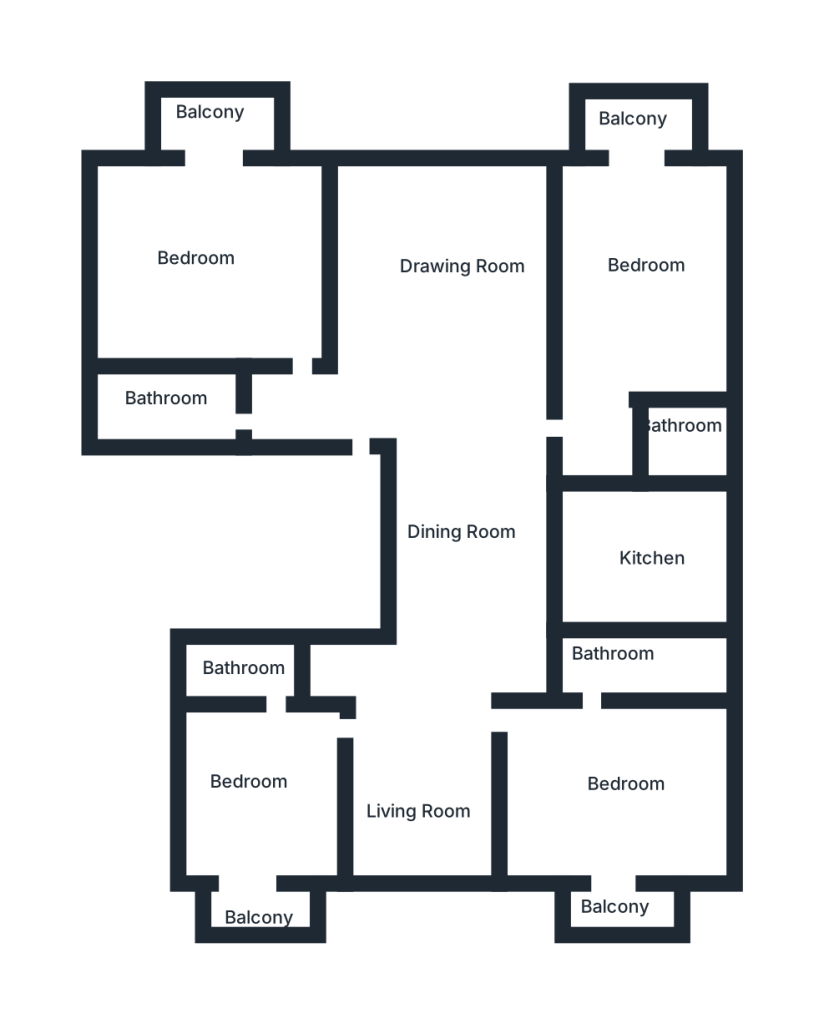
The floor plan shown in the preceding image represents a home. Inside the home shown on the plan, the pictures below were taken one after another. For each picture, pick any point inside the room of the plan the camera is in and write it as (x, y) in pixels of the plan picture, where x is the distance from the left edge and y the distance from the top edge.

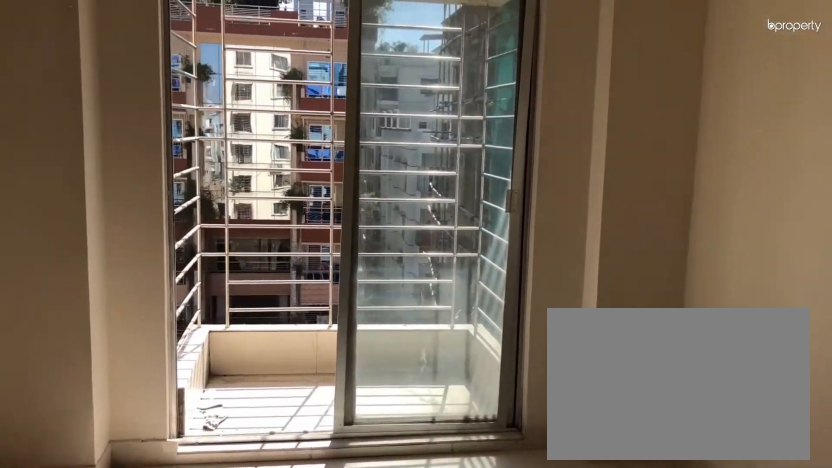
(628, 289)
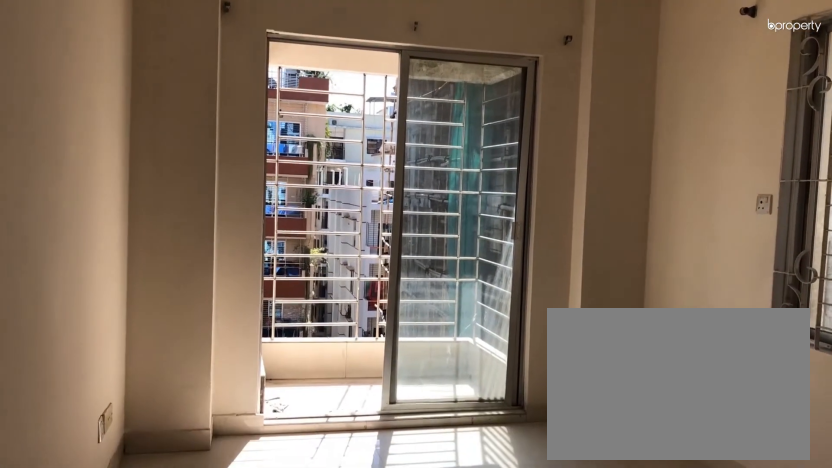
(628, 289)
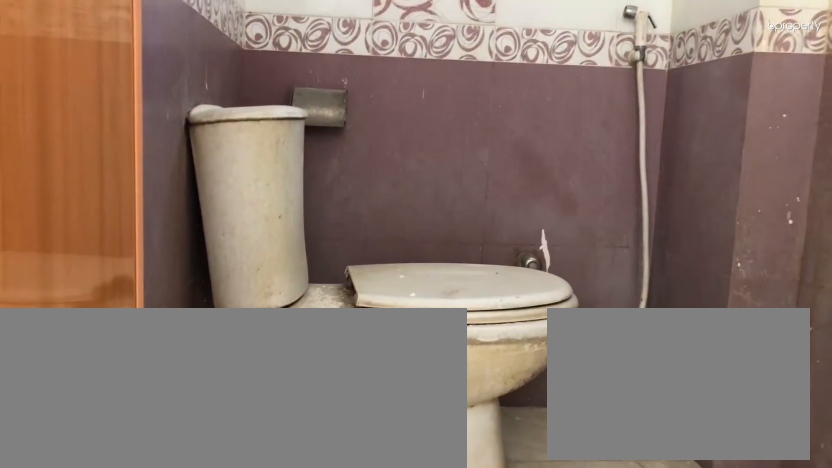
(677, 439)
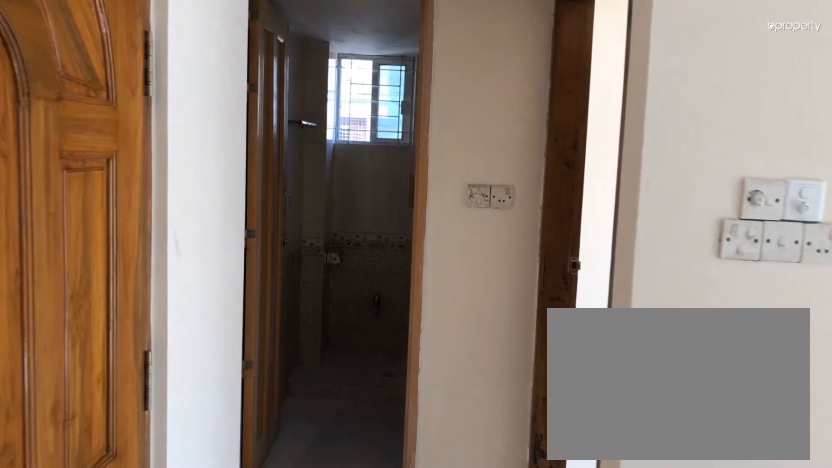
(341, 413)
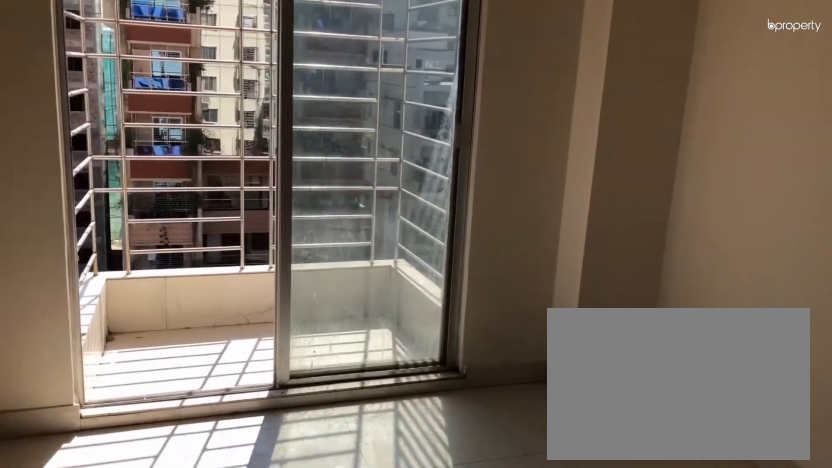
(216, 275)
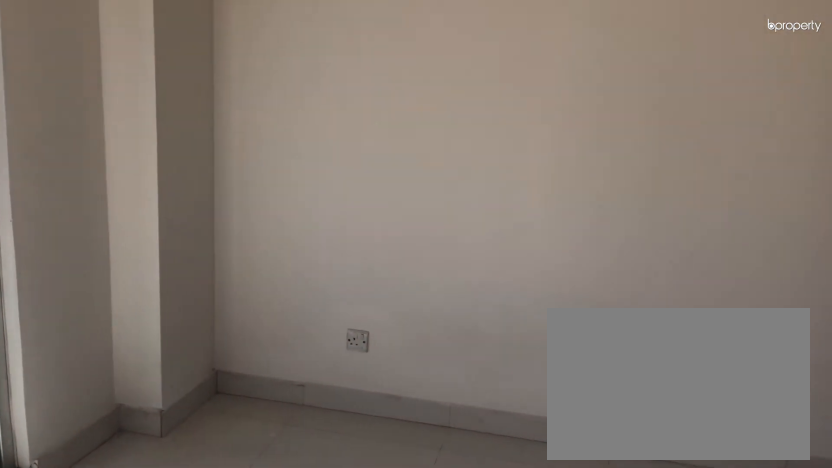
(216, 275)
